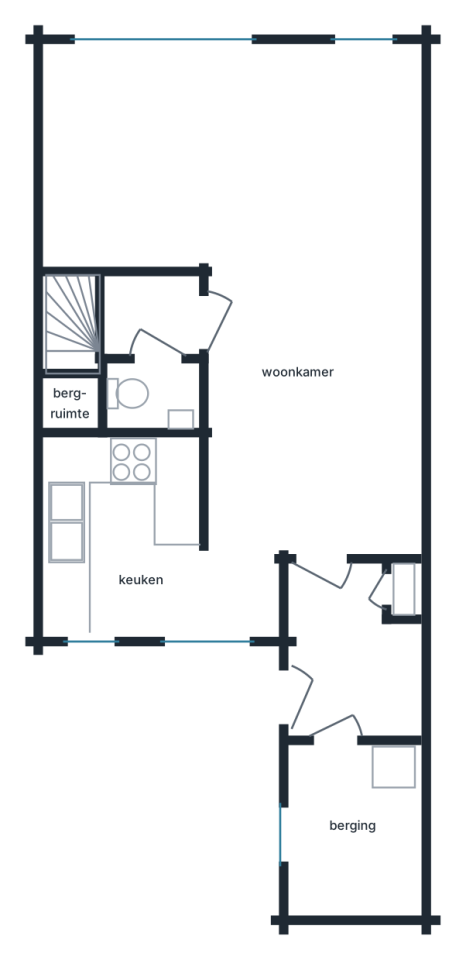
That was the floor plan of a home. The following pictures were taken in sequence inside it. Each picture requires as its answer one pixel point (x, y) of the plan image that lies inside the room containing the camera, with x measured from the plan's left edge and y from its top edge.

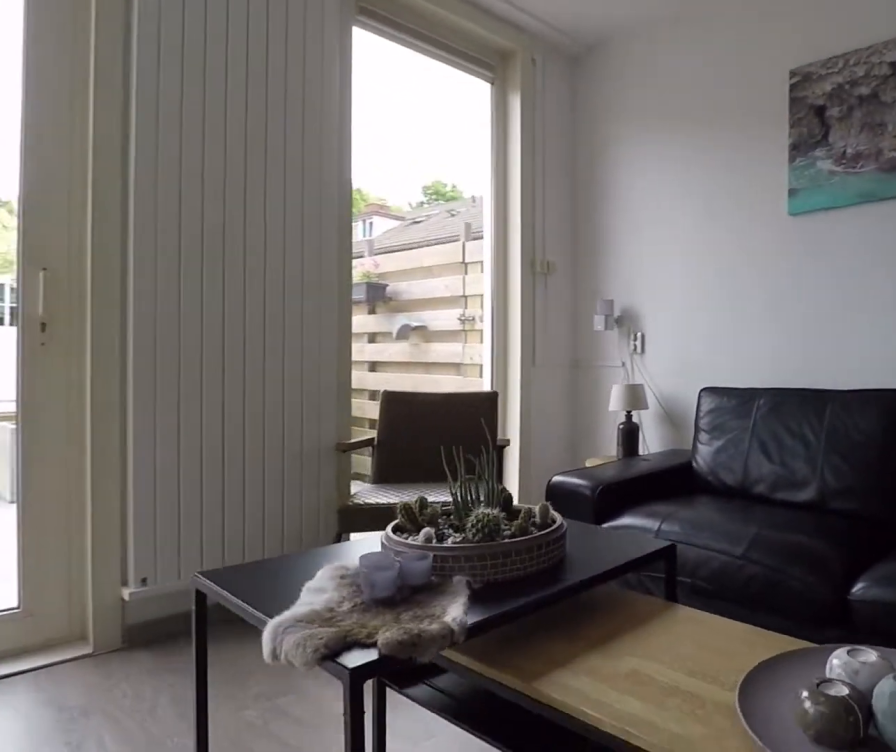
(71, 232)
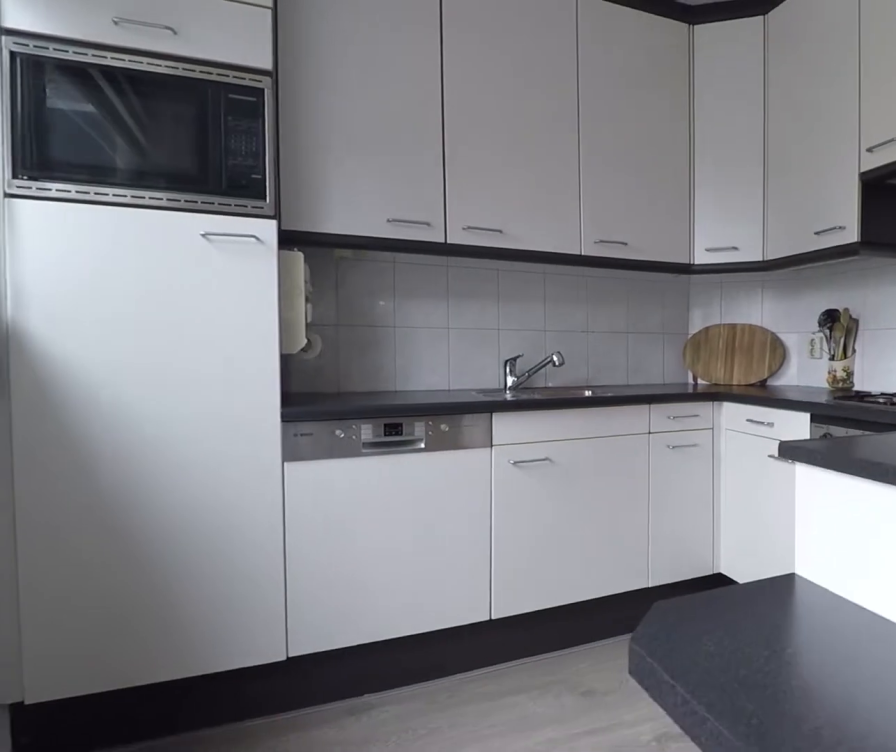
(142, 546)
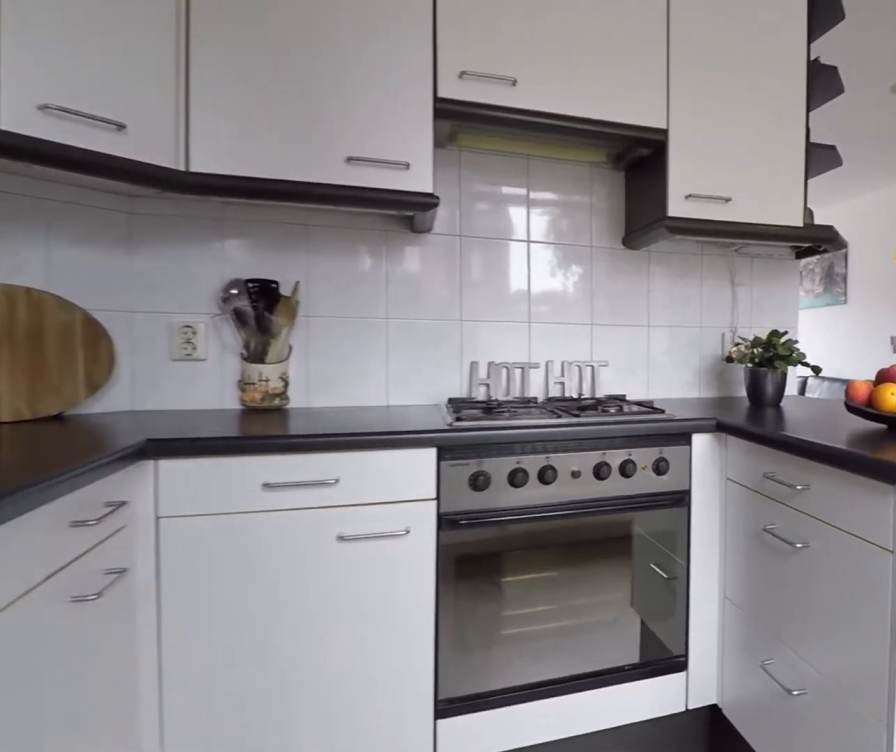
(142, 546)
